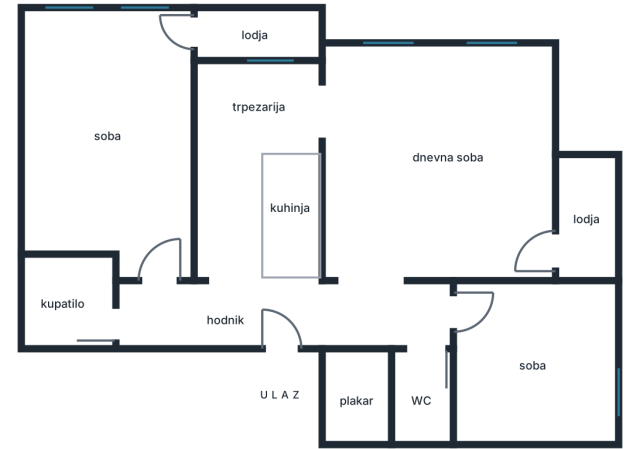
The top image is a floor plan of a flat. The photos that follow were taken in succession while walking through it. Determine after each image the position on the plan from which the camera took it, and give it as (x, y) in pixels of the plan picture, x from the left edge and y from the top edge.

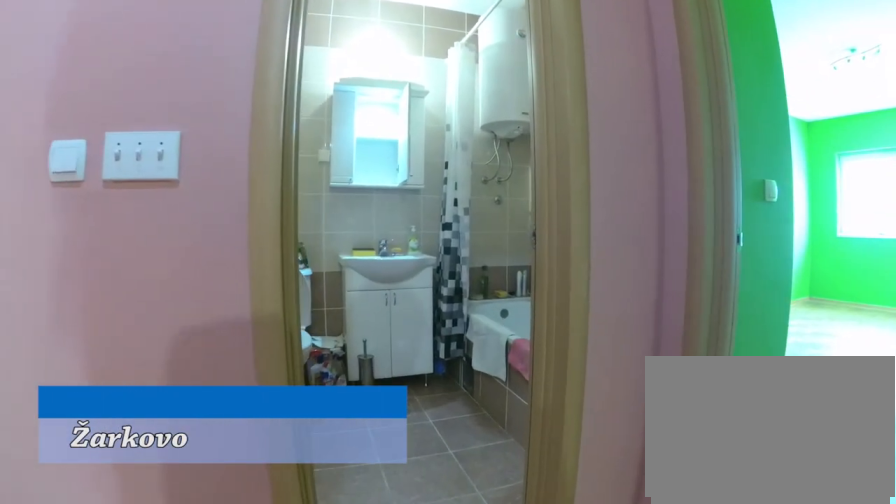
(195, 319)
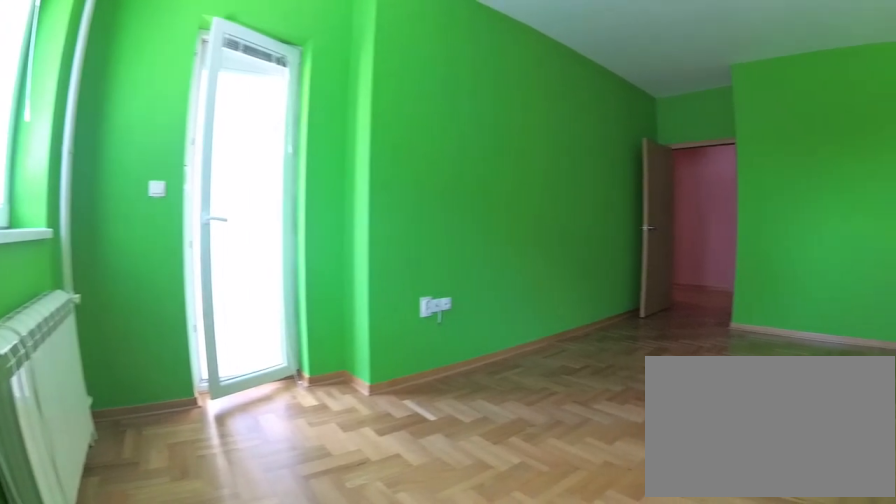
(53, 30)
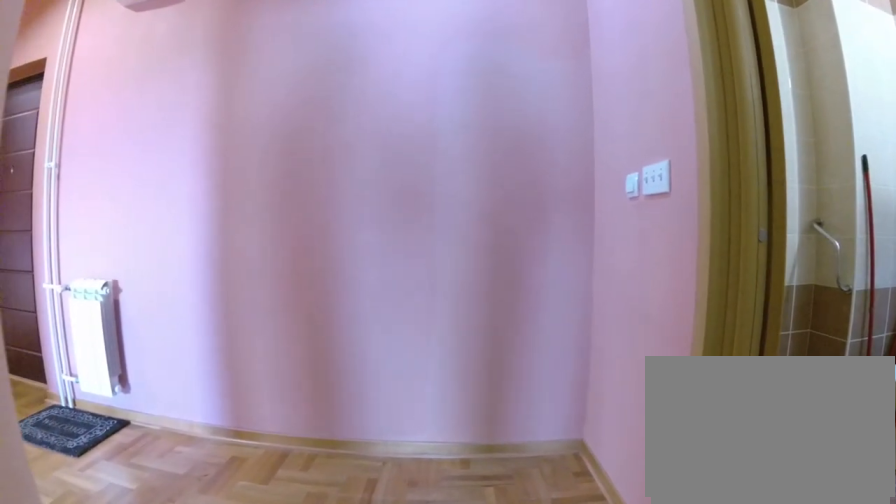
(158, 268)
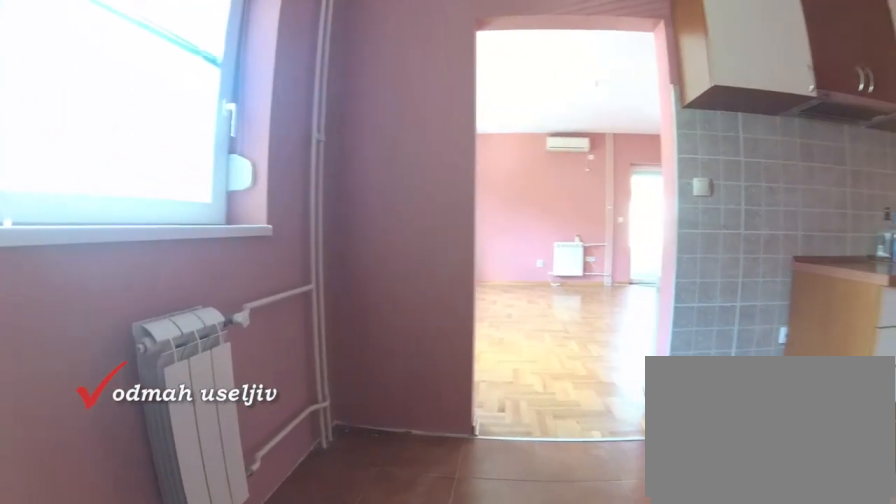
(214, 115)
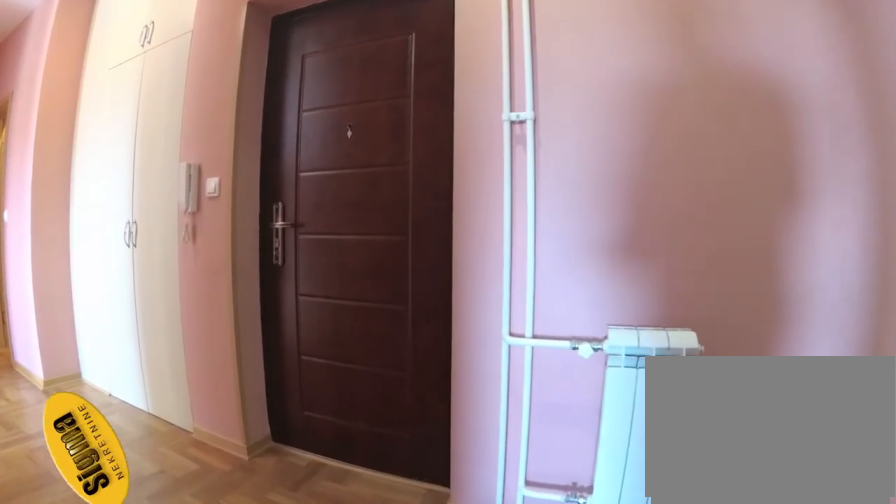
(220, 277)
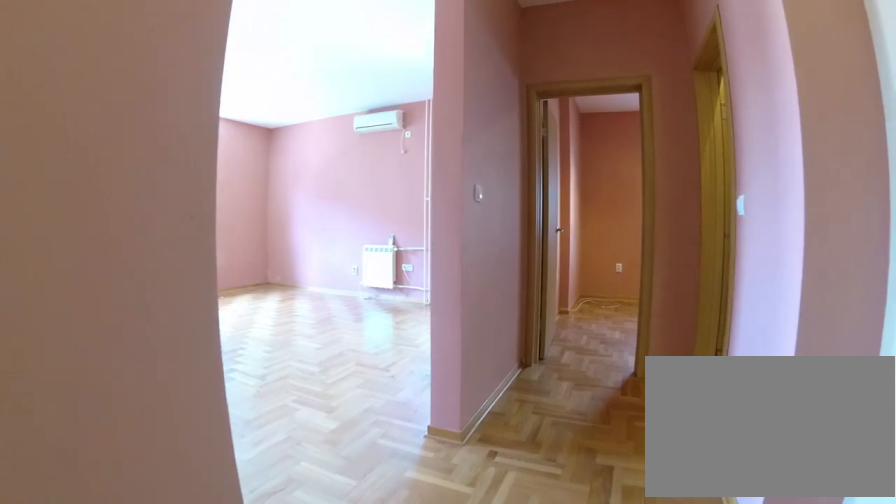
(284, 315)
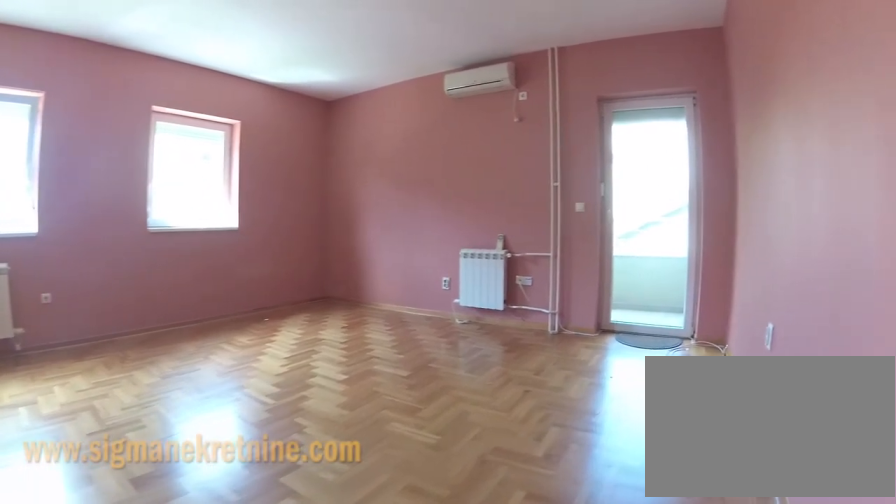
(382, 252)
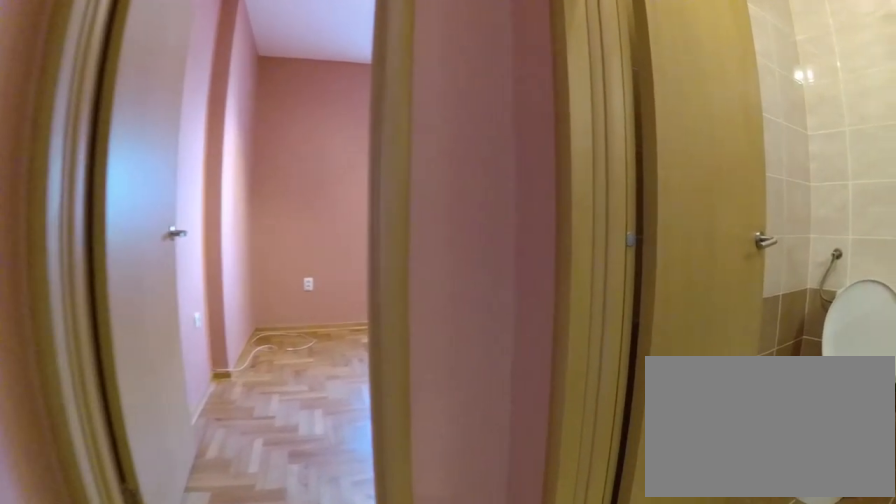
(385, 323)
